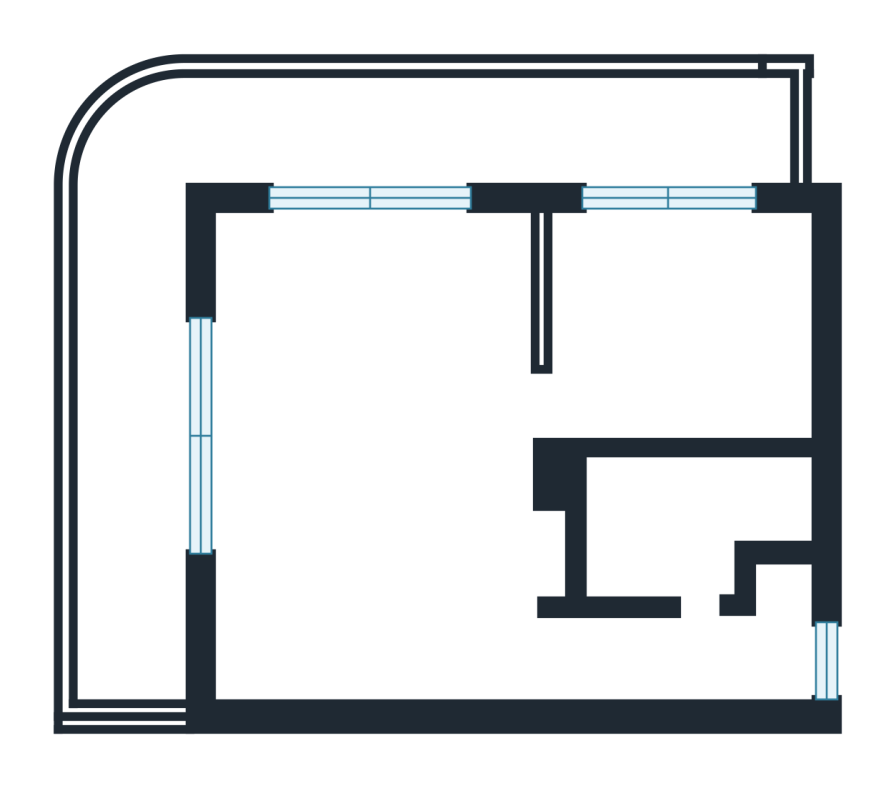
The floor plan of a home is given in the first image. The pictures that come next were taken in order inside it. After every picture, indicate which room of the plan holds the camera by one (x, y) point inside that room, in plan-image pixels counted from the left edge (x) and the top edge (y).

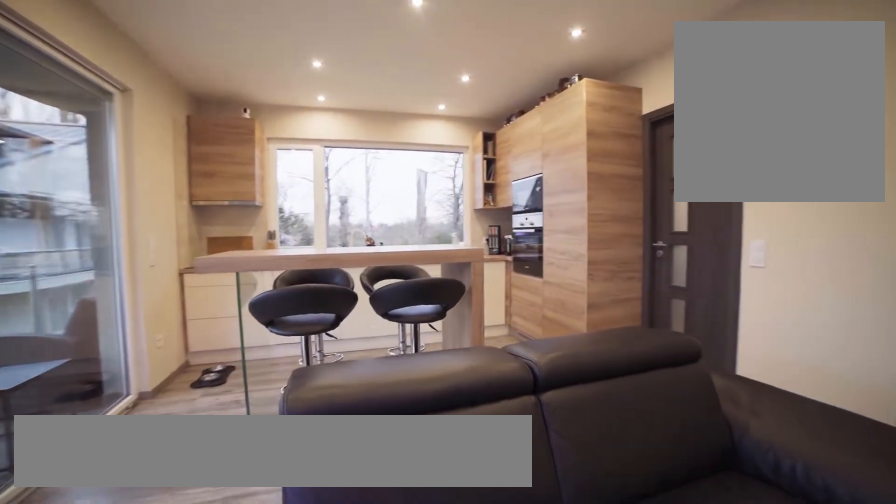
(381, 478)
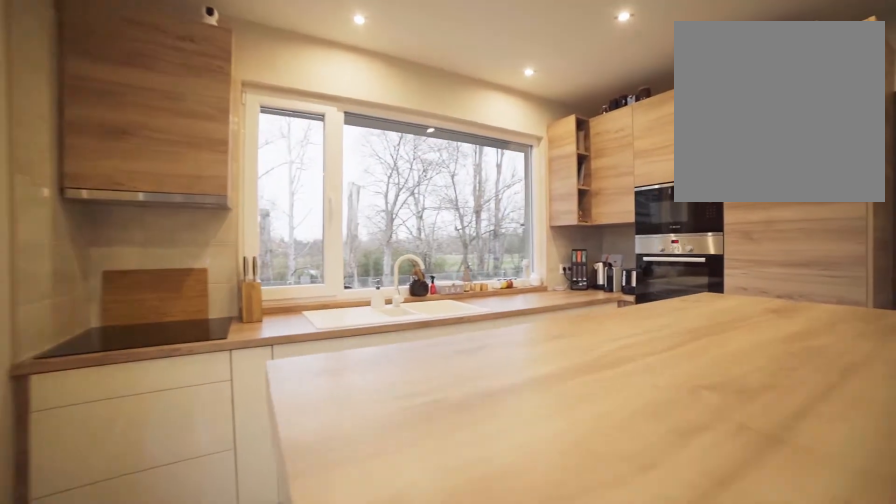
(380, 479)
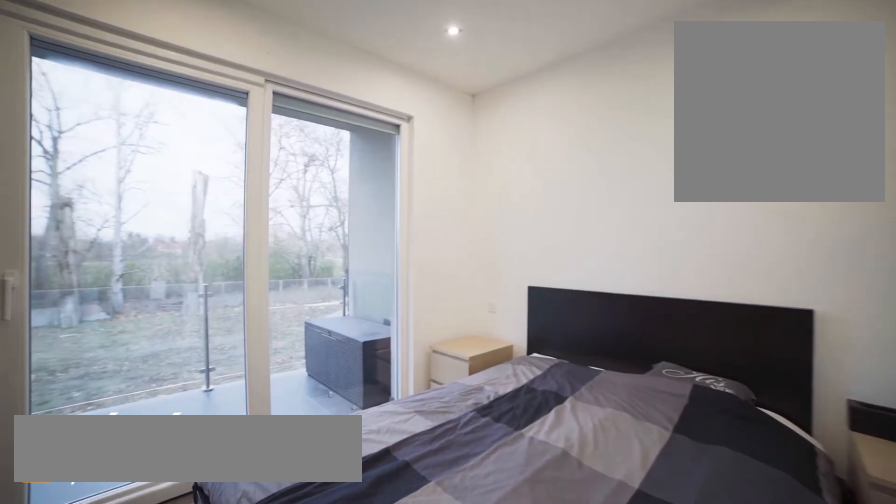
(693, 335)
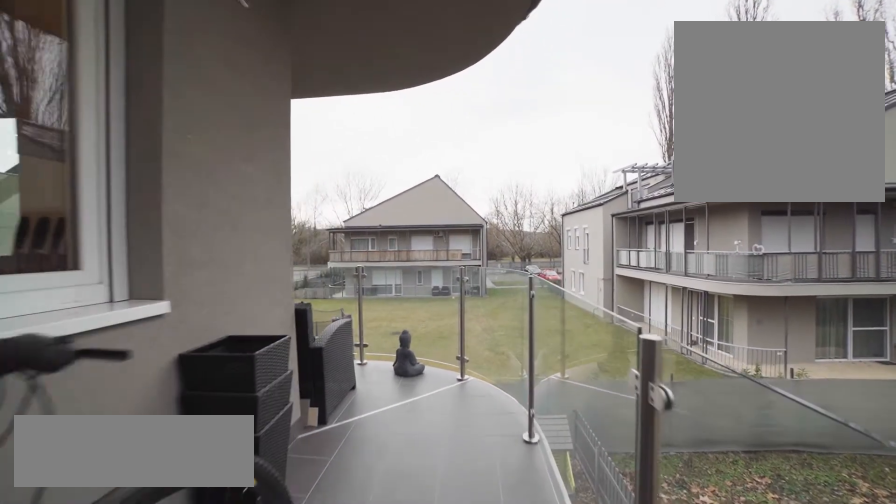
(371, 122)
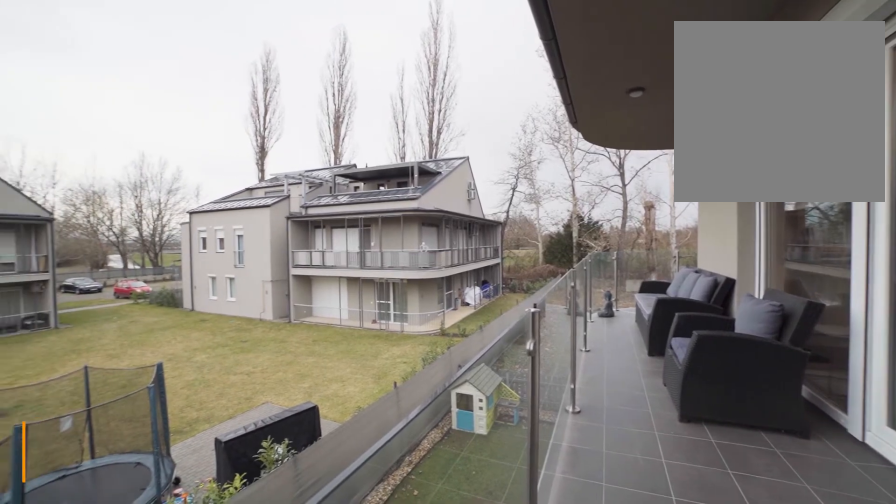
(136, 443)
